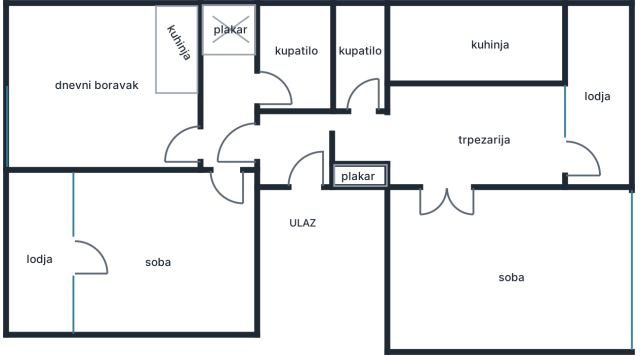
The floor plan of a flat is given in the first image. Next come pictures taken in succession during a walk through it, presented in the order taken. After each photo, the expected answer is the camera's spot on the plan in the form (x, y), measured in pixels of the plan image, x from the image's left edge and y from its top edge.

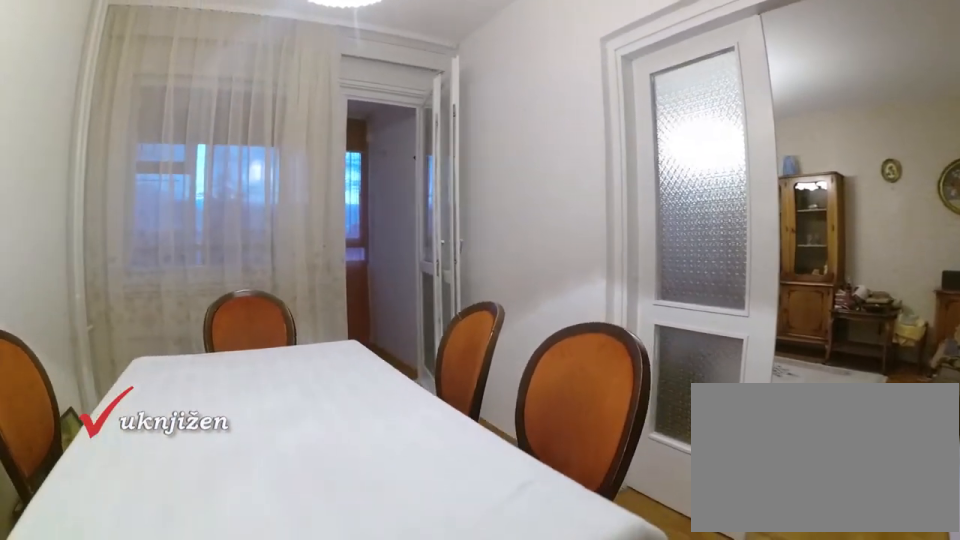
(413, 111)
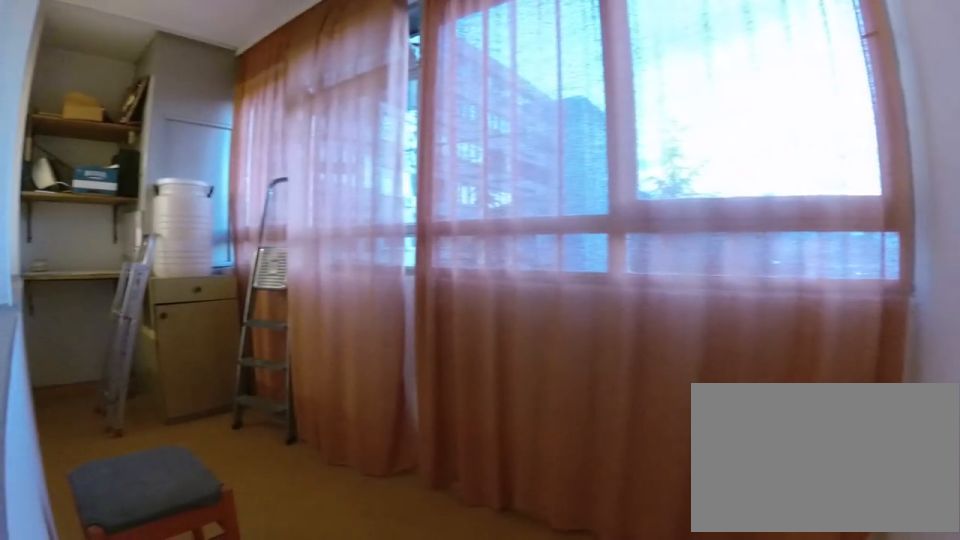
(561, 165)
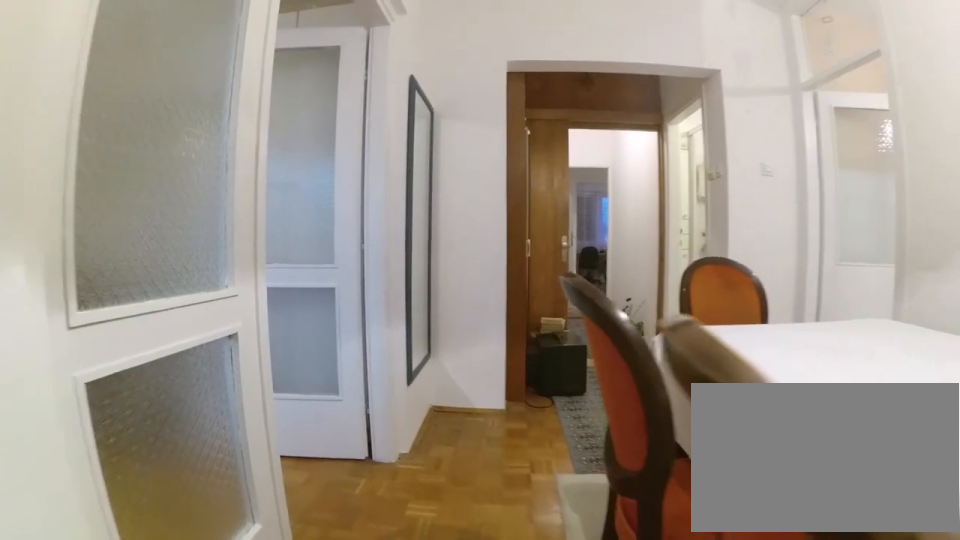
(514, 163)
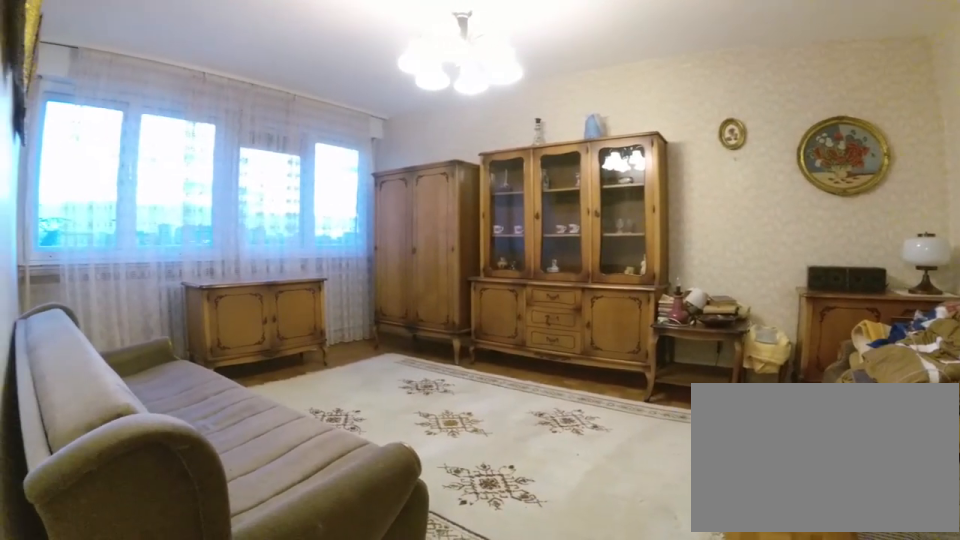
(415, 185)
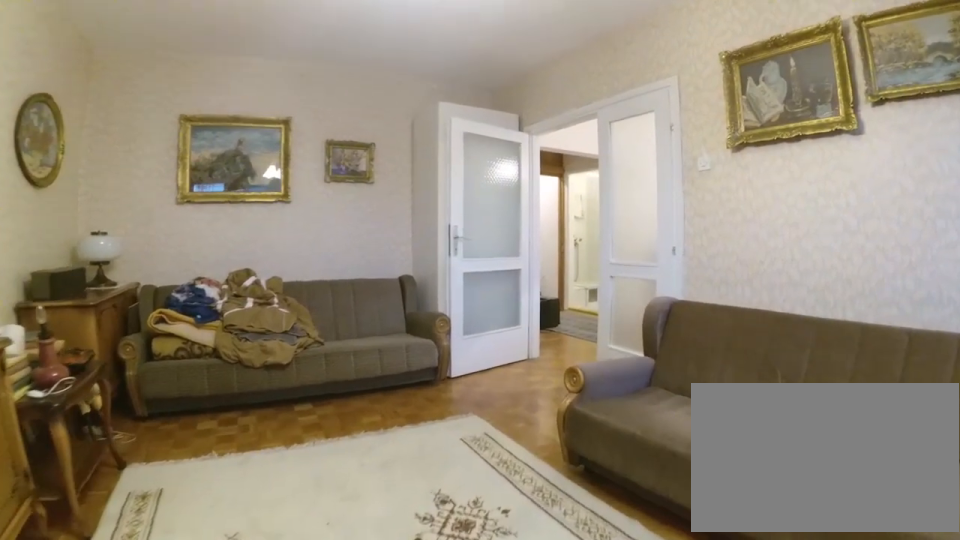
(571, 317)
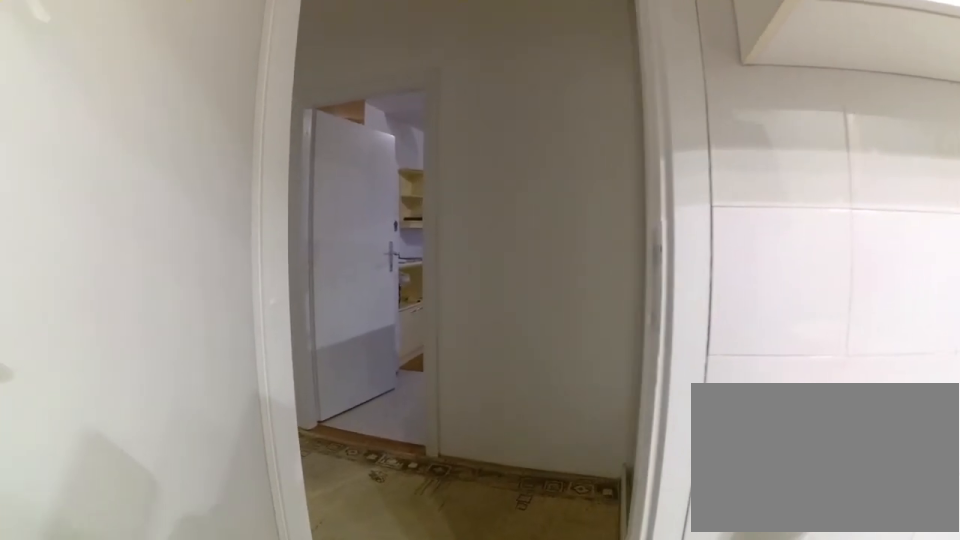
(290, 74)
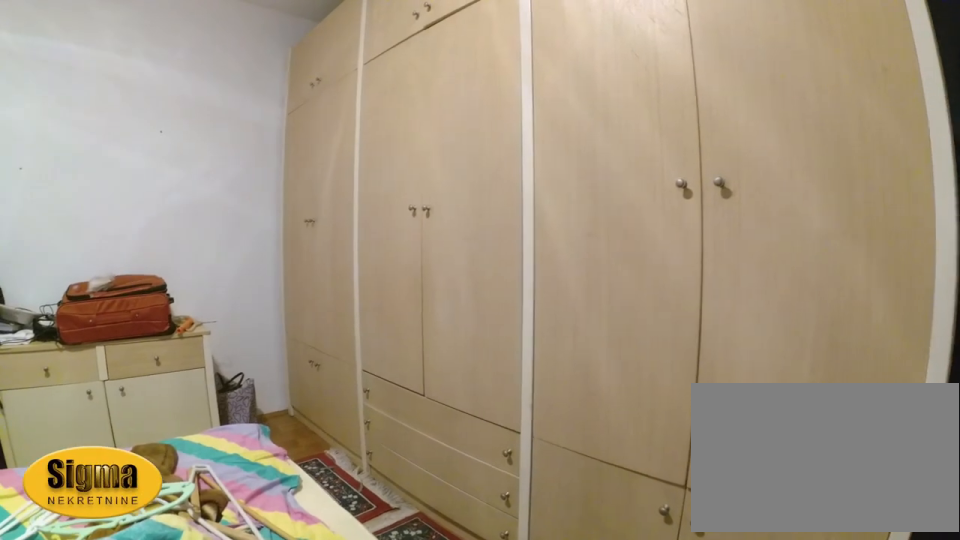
(103, 274)
